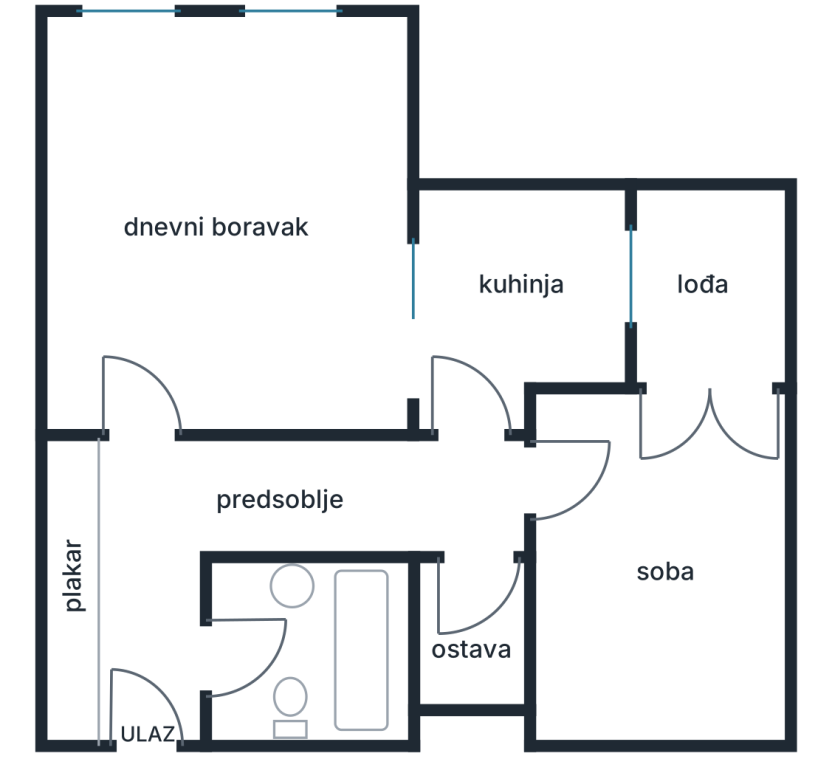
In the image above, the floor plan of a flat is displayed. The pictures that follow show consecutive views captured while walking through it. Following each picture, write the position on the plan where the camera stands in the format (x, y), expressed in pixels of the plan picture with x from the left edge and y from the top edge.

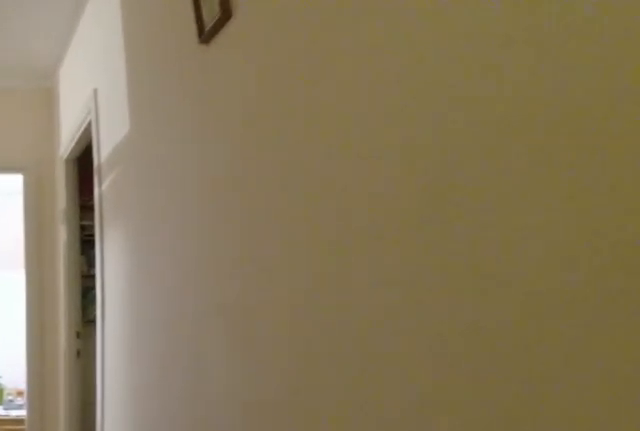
(177, 495)
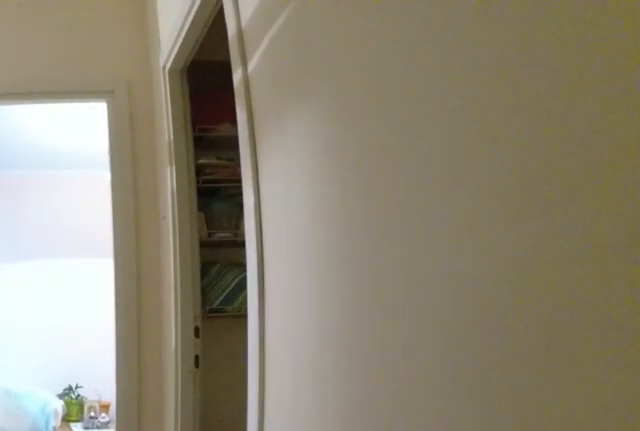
(266, 495)
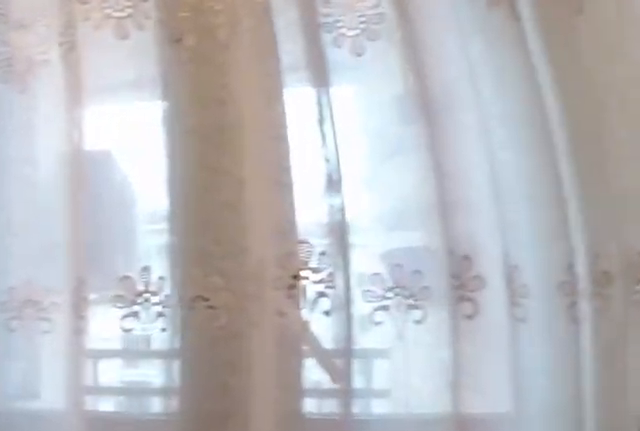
(766, 489)
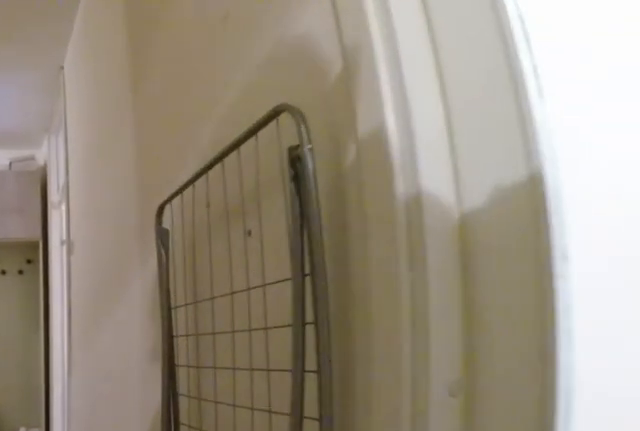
(491, 505)
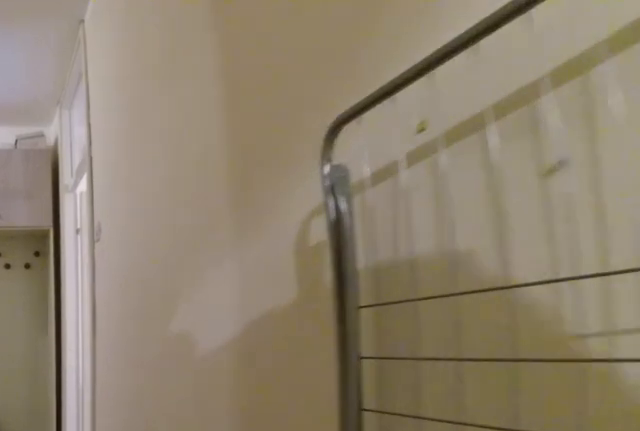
(424, 505)
